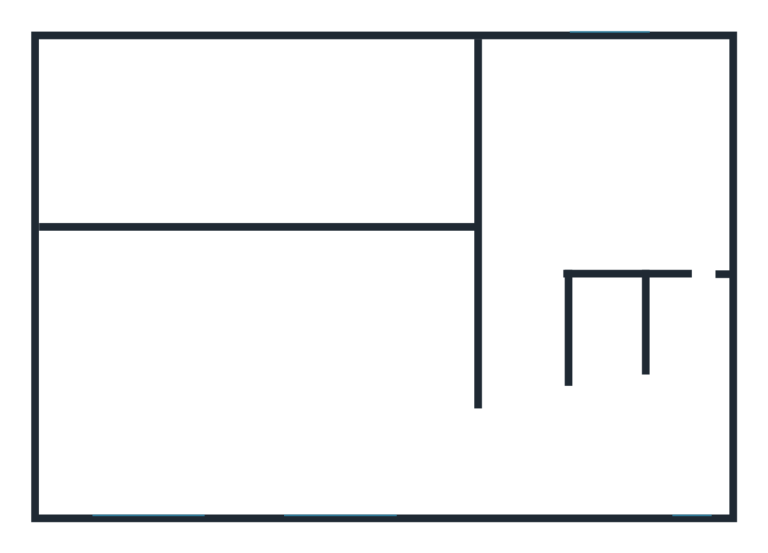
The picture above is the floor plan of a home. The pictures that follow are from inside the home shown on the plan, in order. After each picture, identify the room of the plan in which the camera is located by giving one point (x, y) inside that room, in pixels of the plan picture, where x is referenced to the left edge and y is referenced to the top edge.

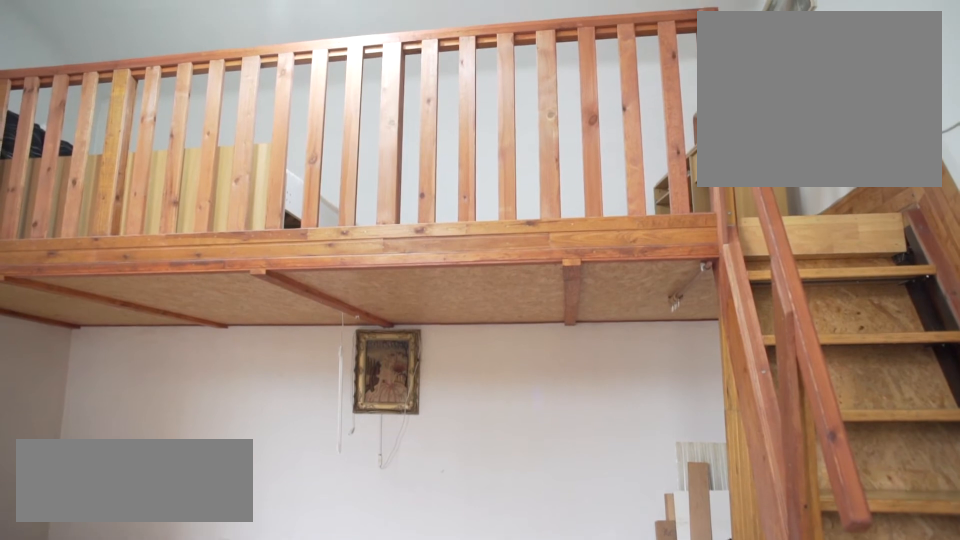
(352, 448)
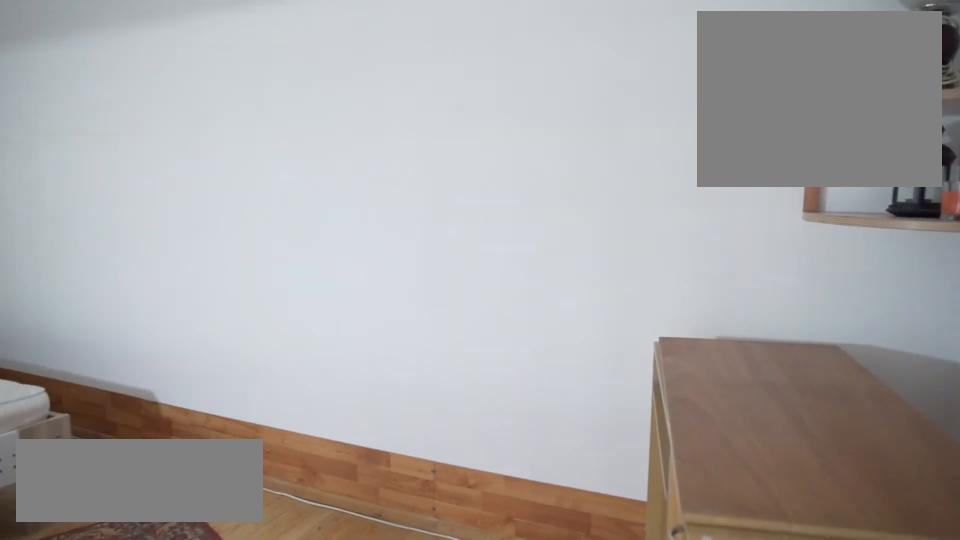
(440, 190)
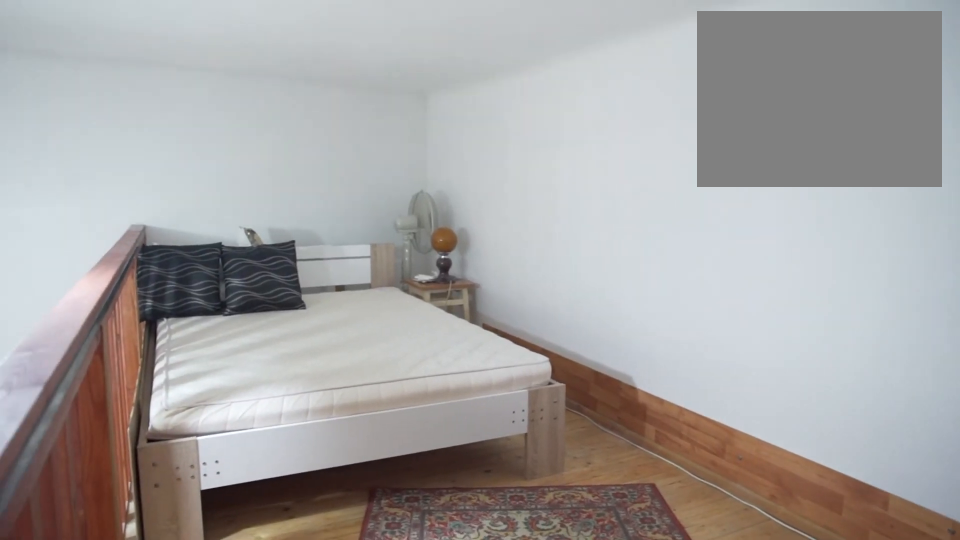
(440, 190)
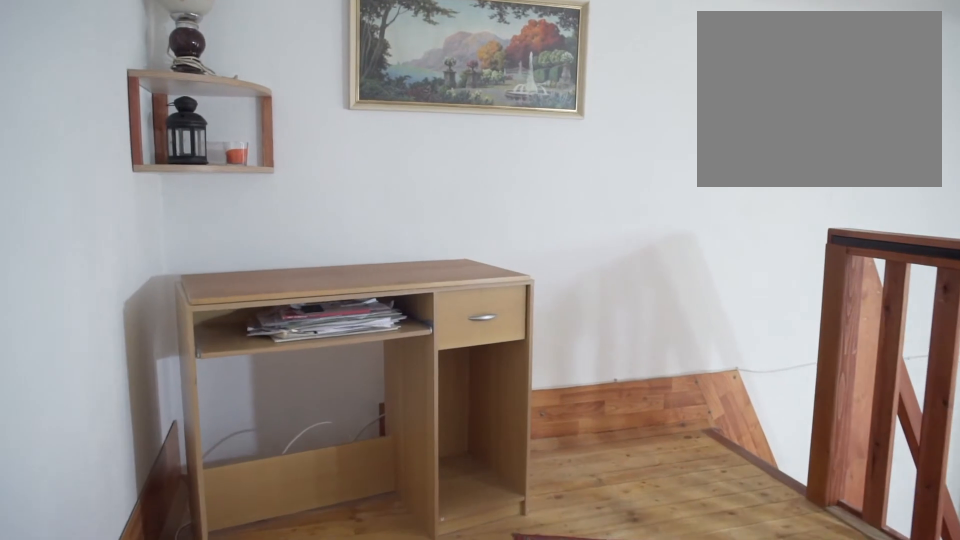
(237, 94)
